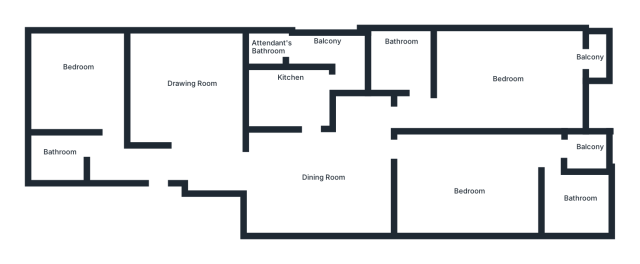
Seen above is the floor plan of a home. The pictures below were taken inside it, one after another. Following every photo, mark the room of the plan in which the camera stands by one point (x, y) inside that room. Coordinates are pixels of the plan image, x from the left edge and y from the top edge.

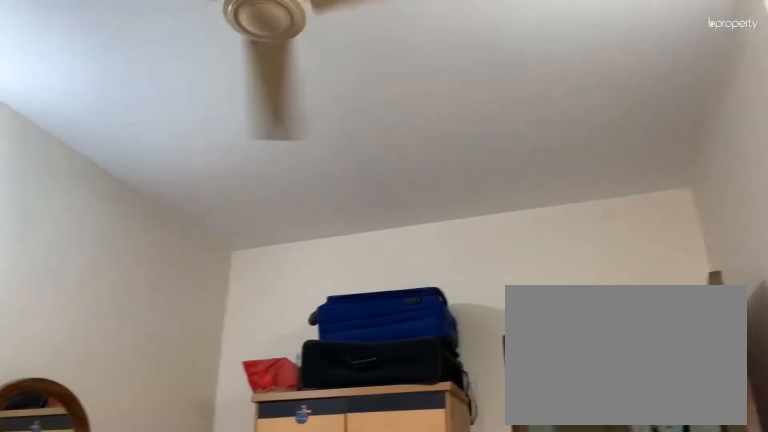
(474, 176)
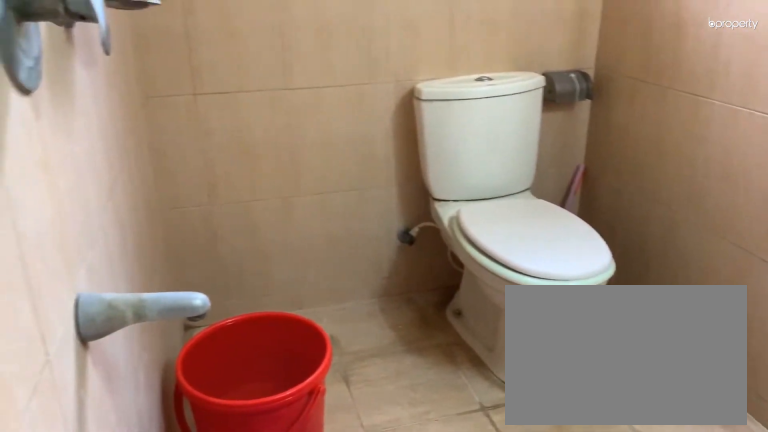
(574, 200)
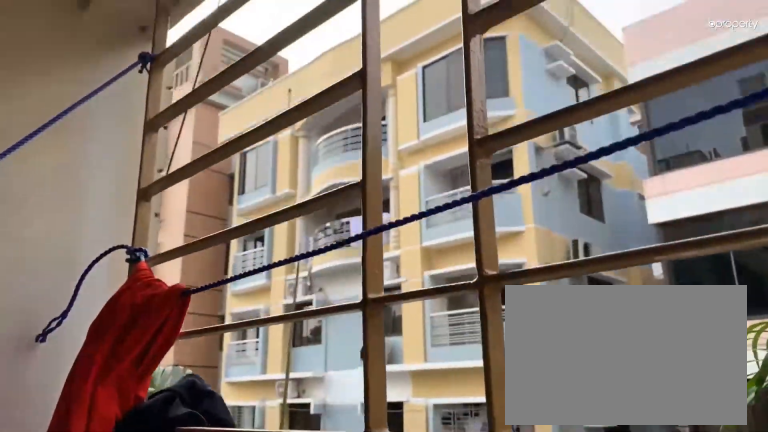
(587, 150)
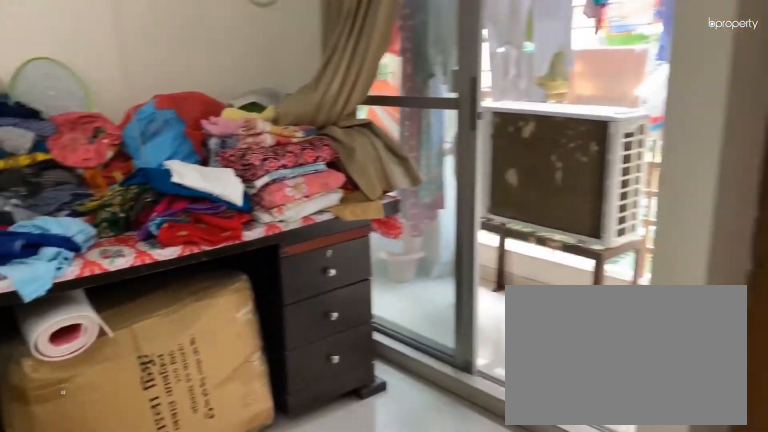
(507, 87)
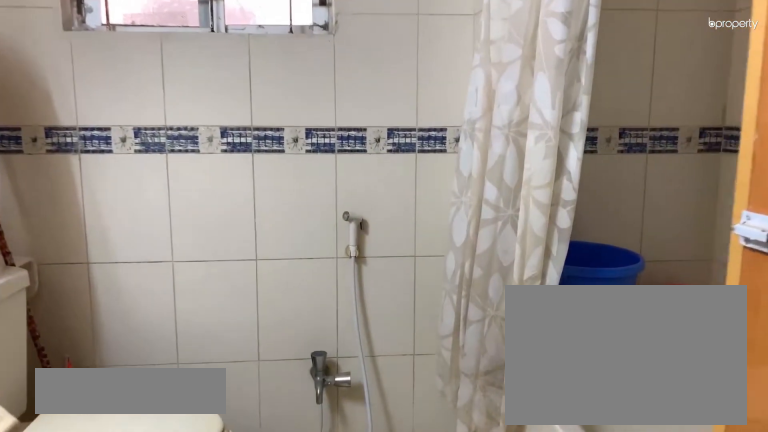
(397, 61)
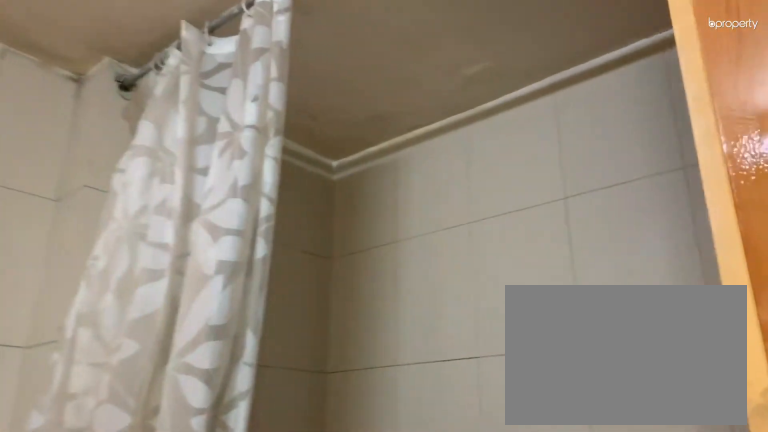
(396, 61)
